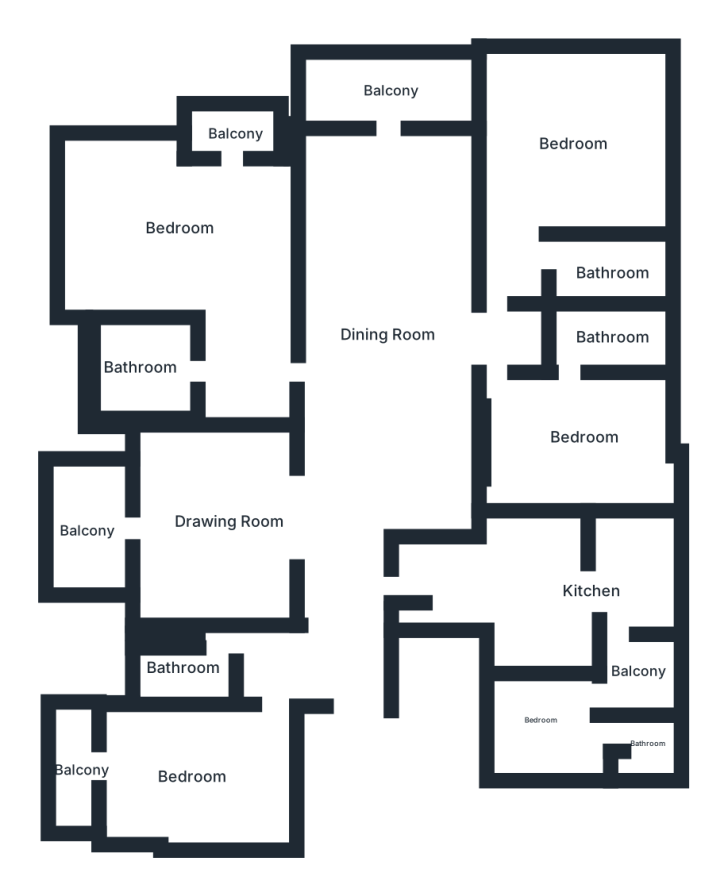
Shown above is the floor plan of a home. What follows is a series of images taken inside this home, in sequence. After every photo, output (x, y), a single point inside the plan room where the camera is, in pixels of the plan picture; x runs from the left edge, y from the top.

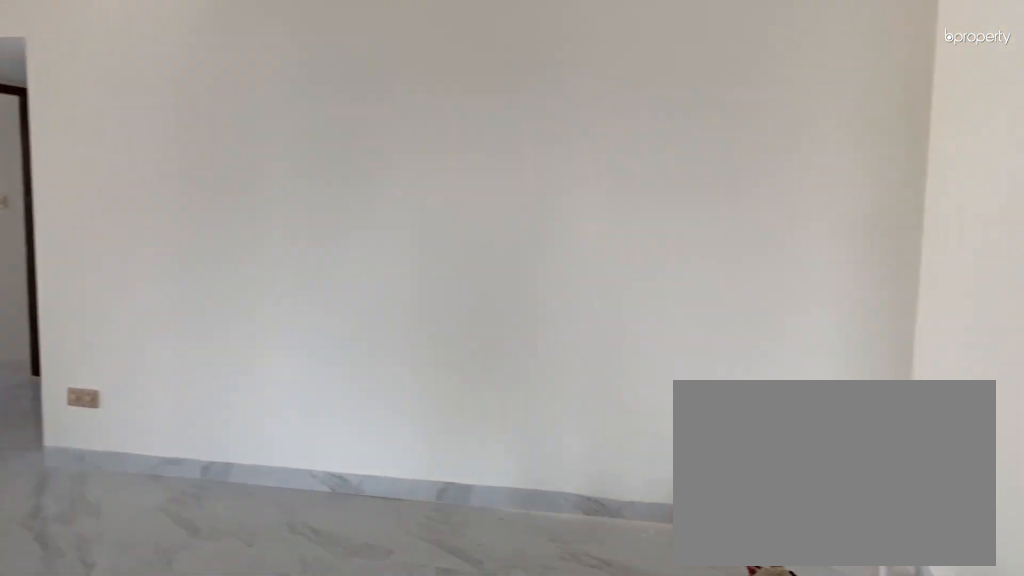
(380, 326)
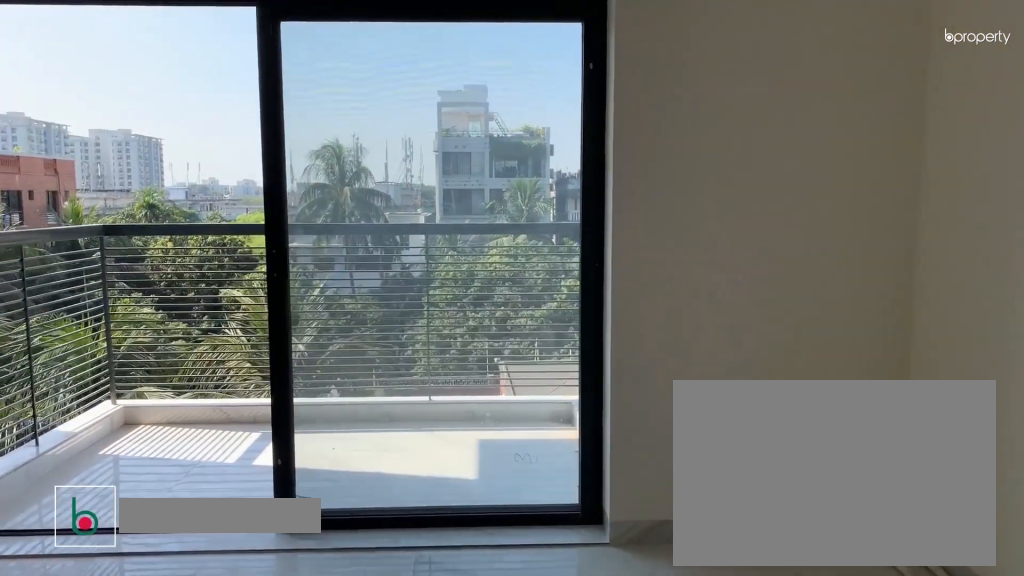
(233, 524)
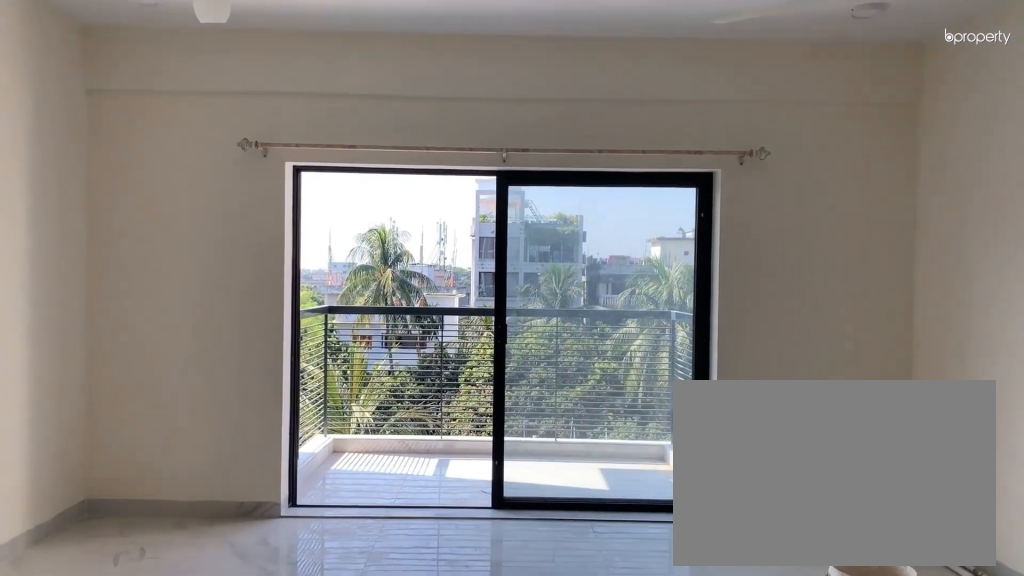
(233, 524)
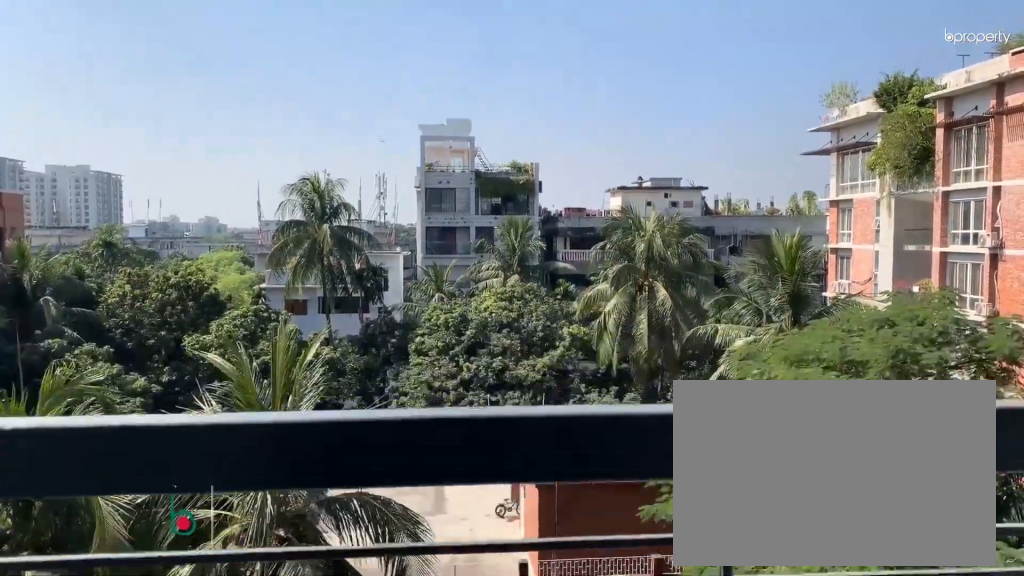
(91, 535)
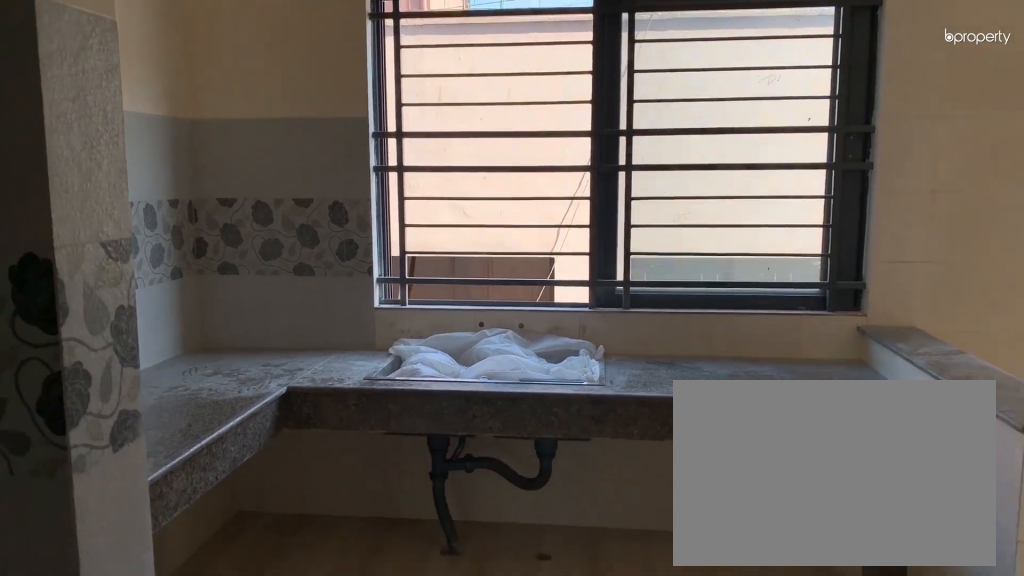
(591, 598)
